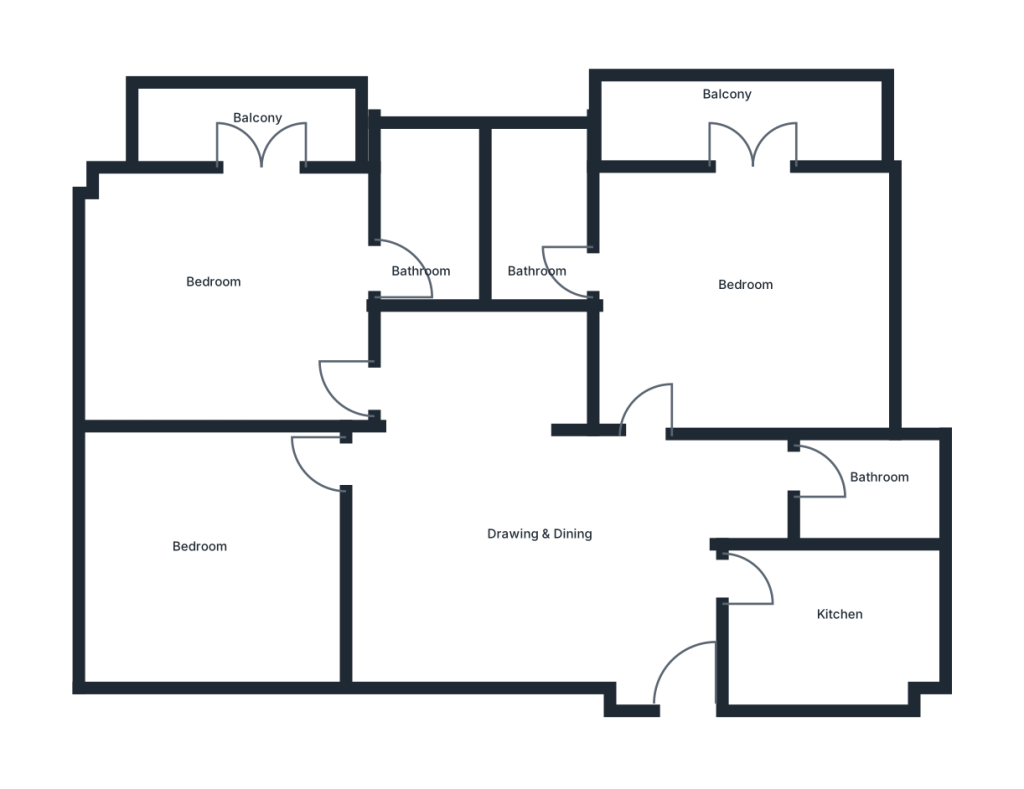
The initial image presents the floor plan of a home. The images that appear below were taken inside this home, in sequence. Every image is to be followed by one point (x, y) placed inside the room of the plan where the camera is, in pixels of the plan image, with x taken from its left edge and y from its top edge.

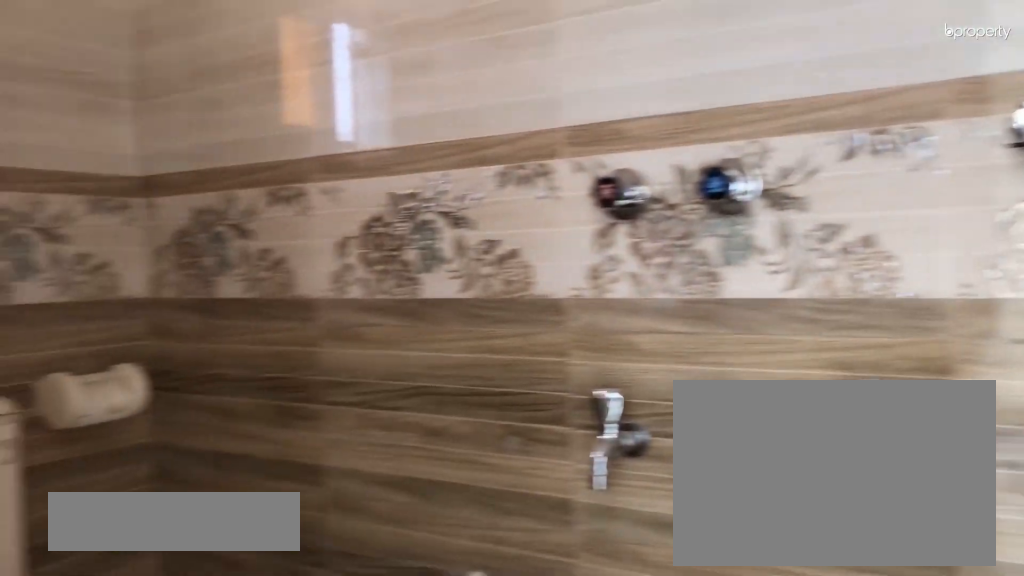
(437, 240)
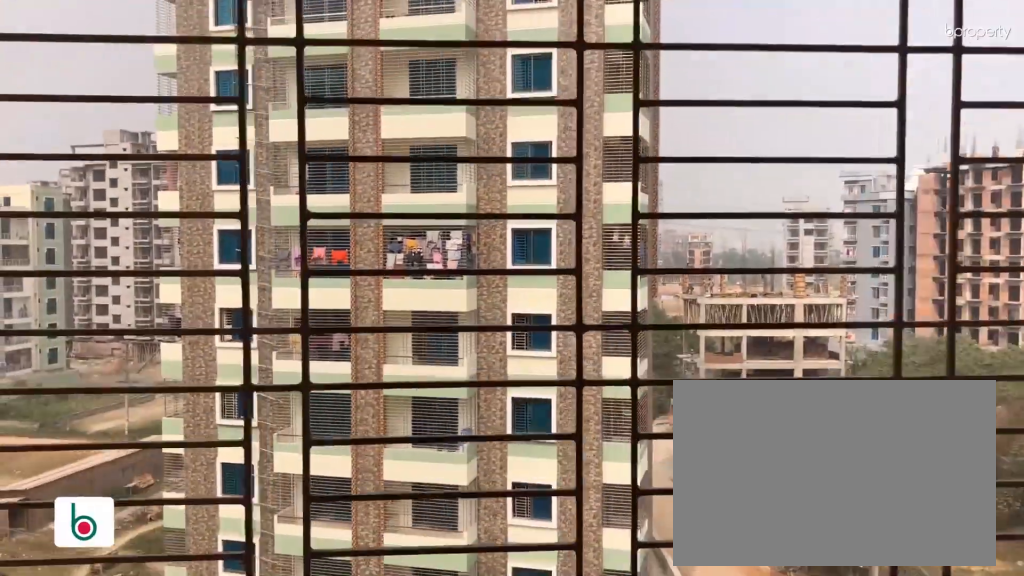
(255, 106)
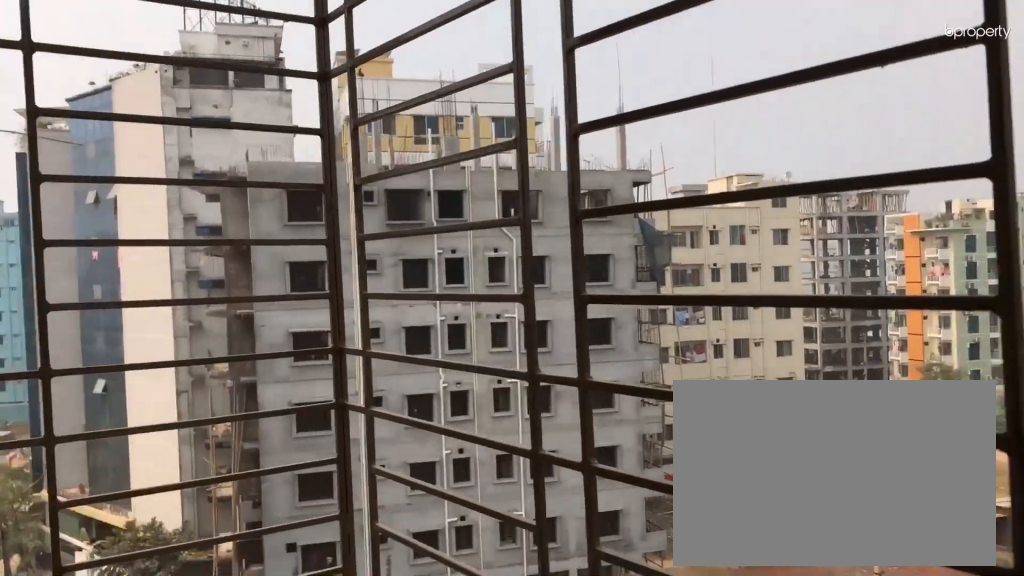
(255, 120)
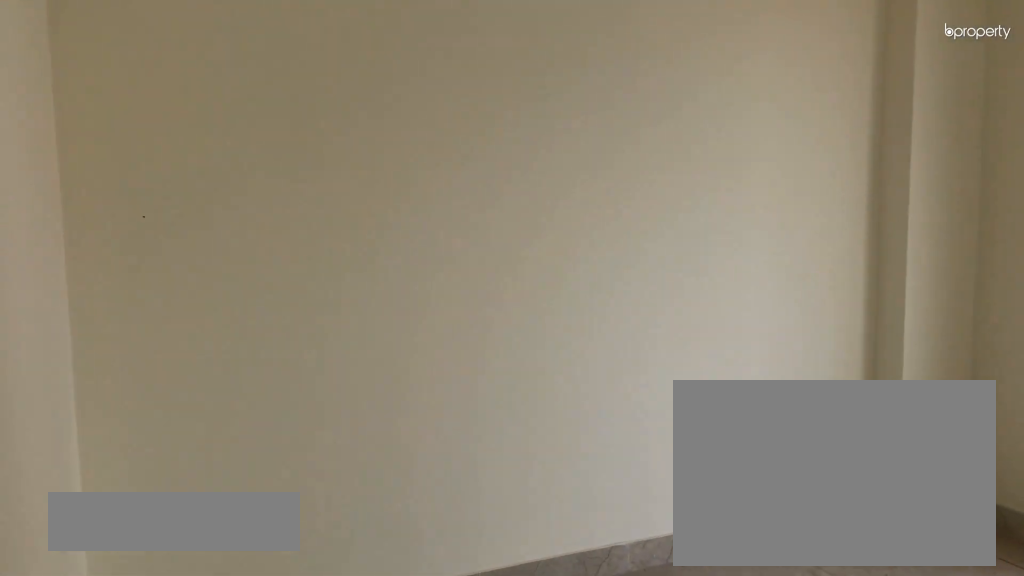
(214, 551)
